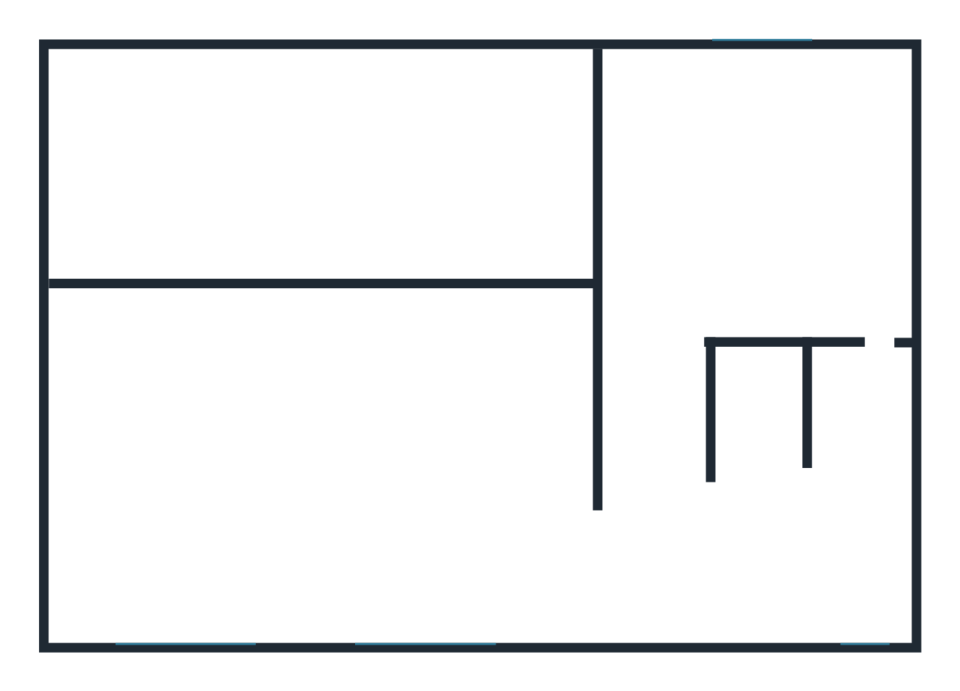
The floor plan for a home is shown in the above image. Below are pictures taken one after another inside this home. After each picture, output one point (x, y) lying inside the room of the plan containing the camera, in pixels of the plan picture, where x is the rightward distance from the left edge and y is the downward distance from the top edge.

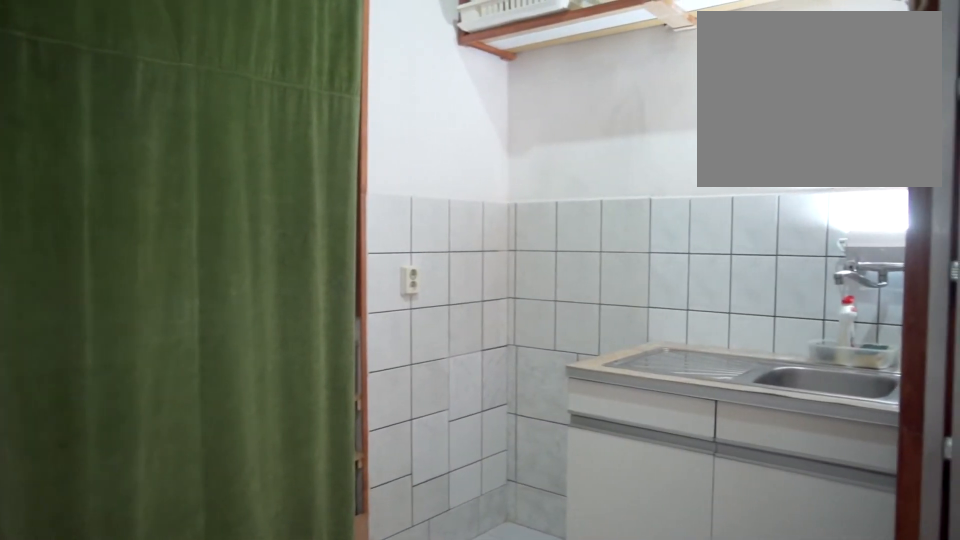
(689, 256)
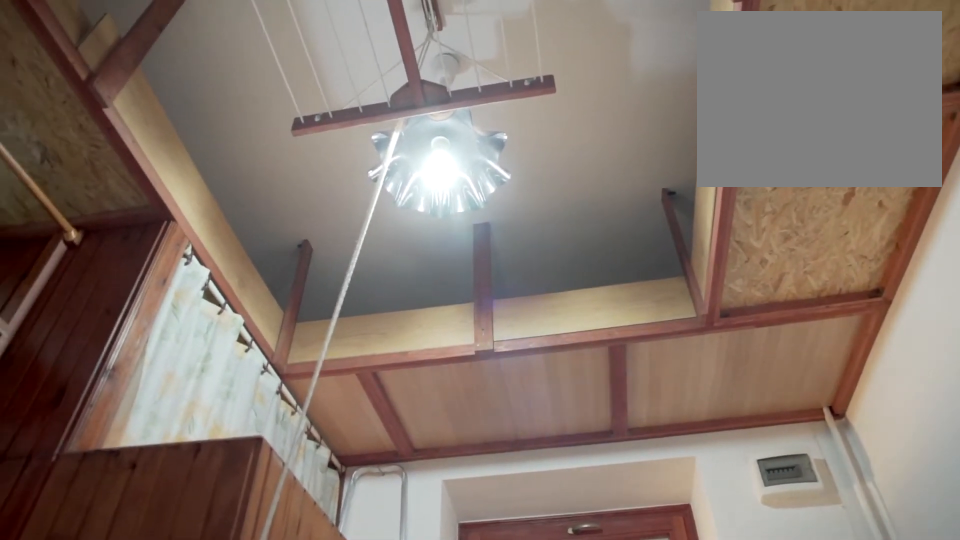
(763, 121)
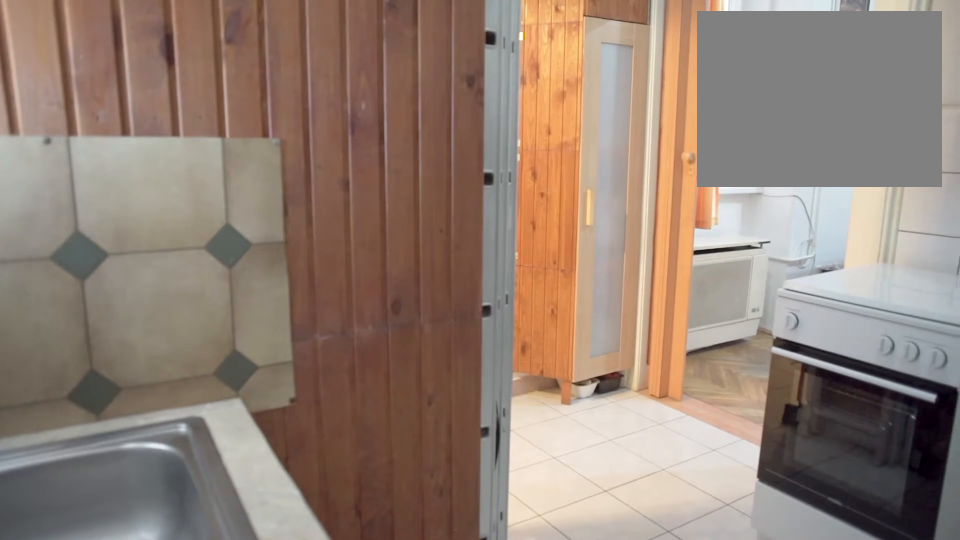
(852, 124)
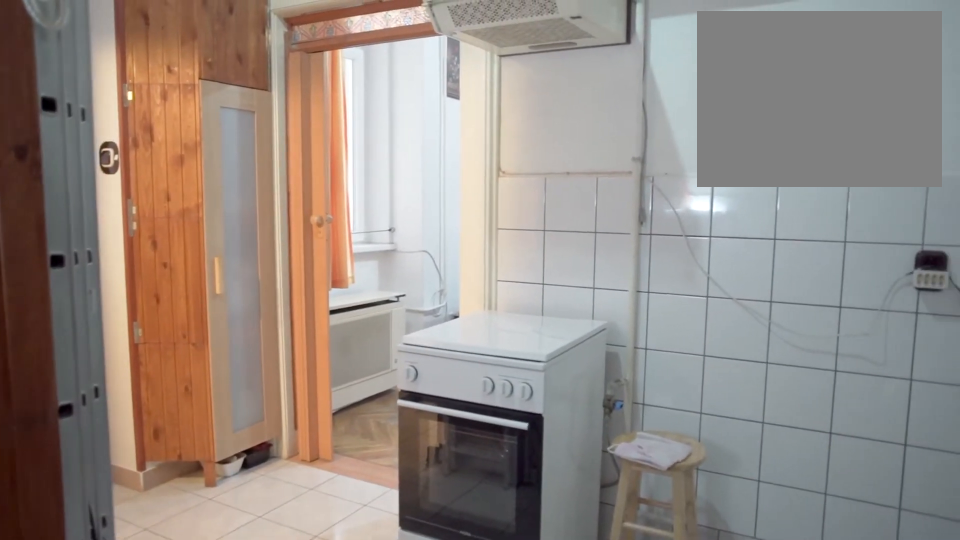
(853, 124)
